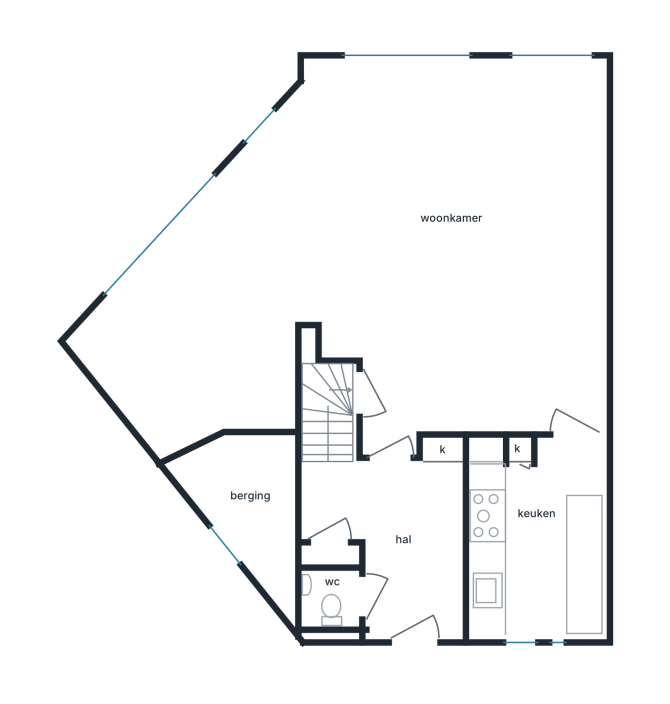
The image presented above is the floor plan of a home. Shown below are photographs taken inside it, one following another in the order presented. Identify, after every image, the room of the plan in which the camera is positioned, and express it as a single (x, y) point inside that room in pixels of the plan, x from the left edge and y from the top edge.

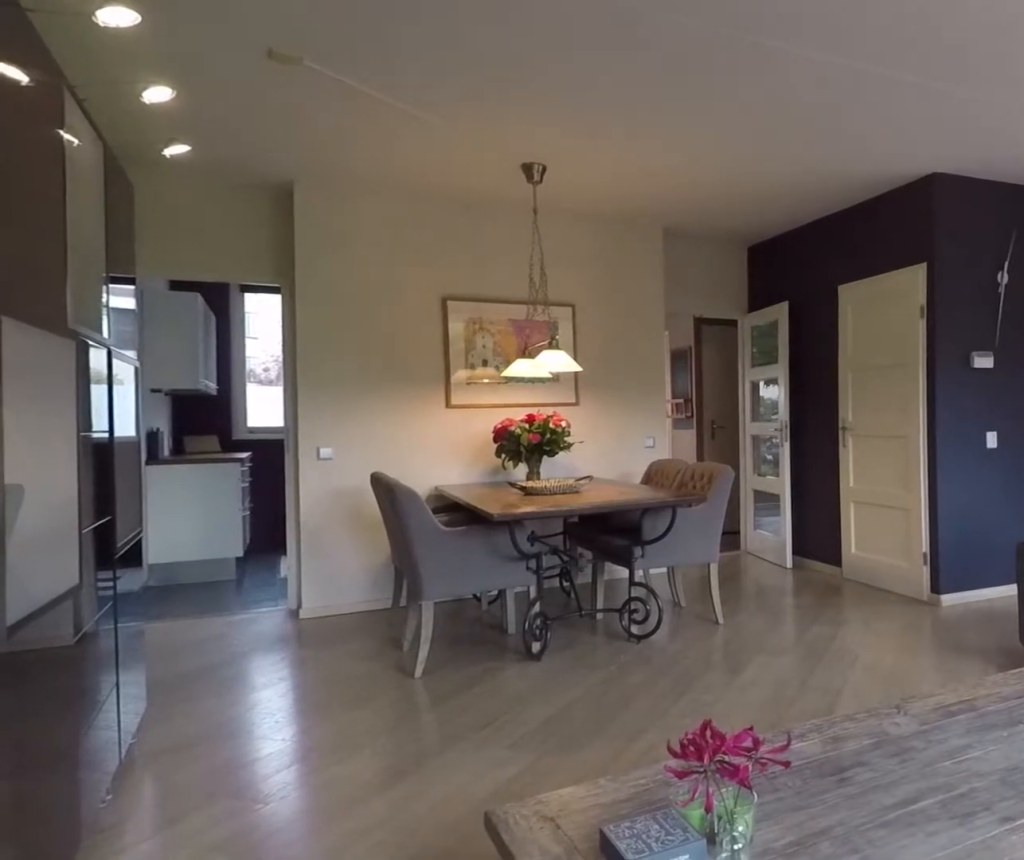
(430, 322)
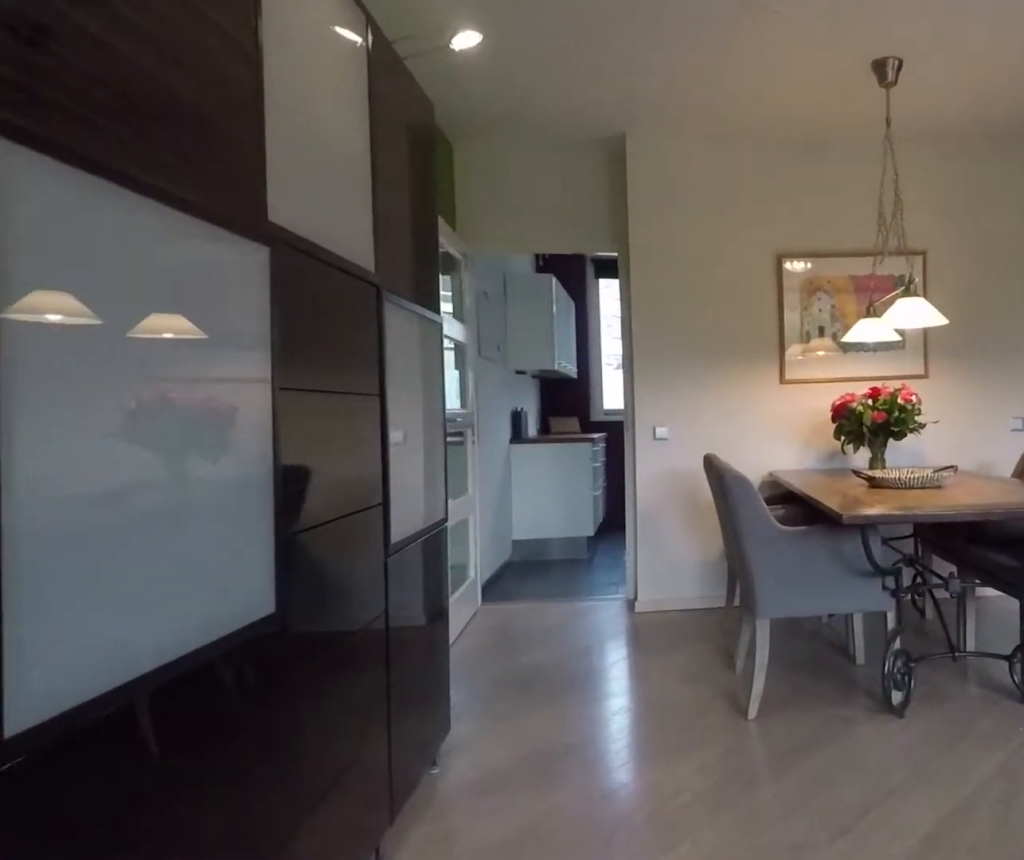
(430, 322)
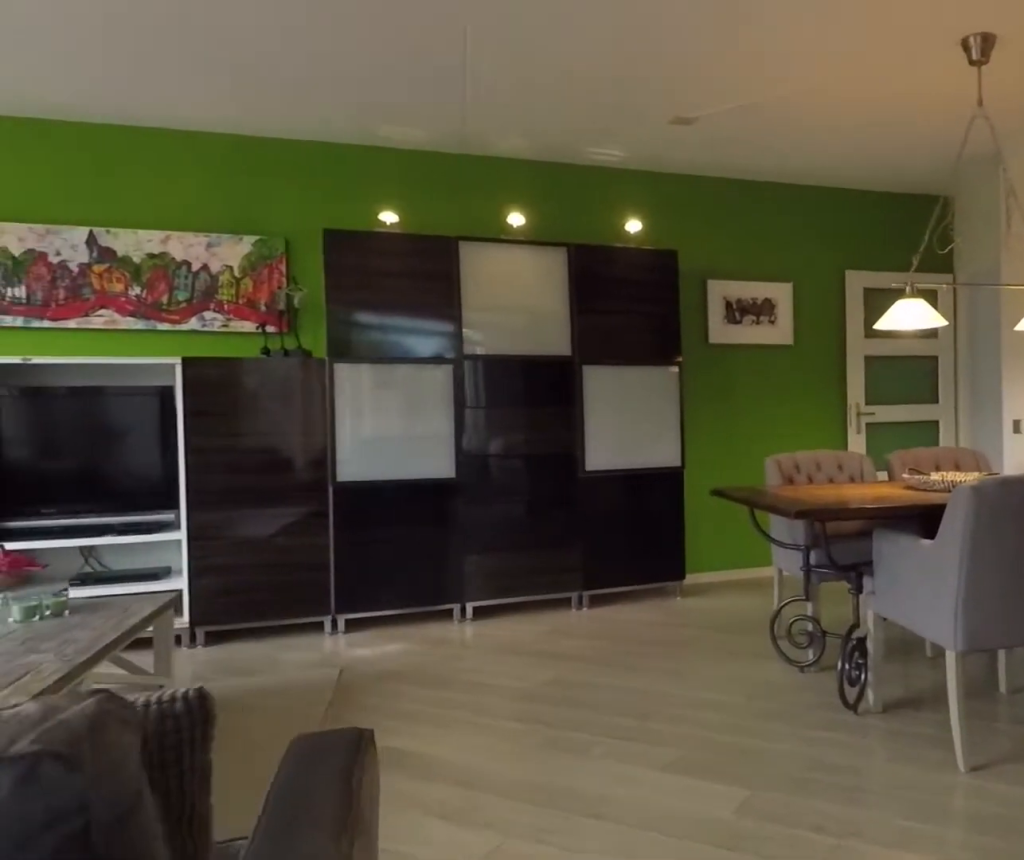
(430, 322)
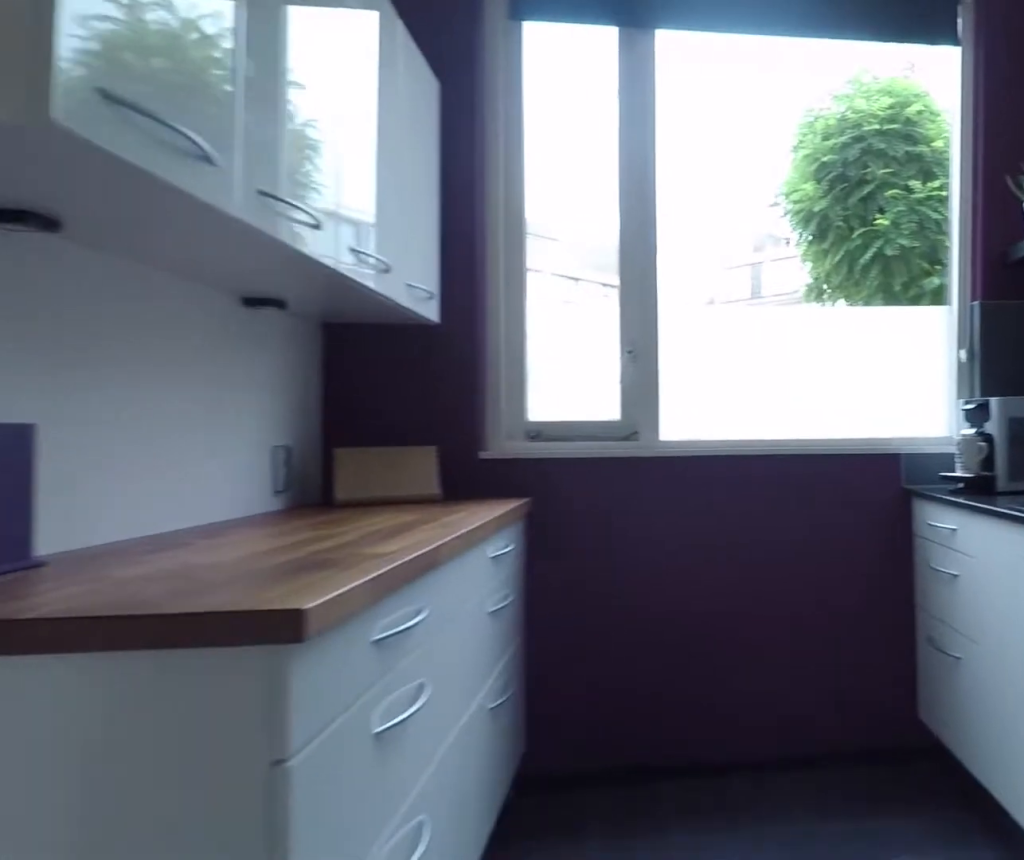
(538, 543)
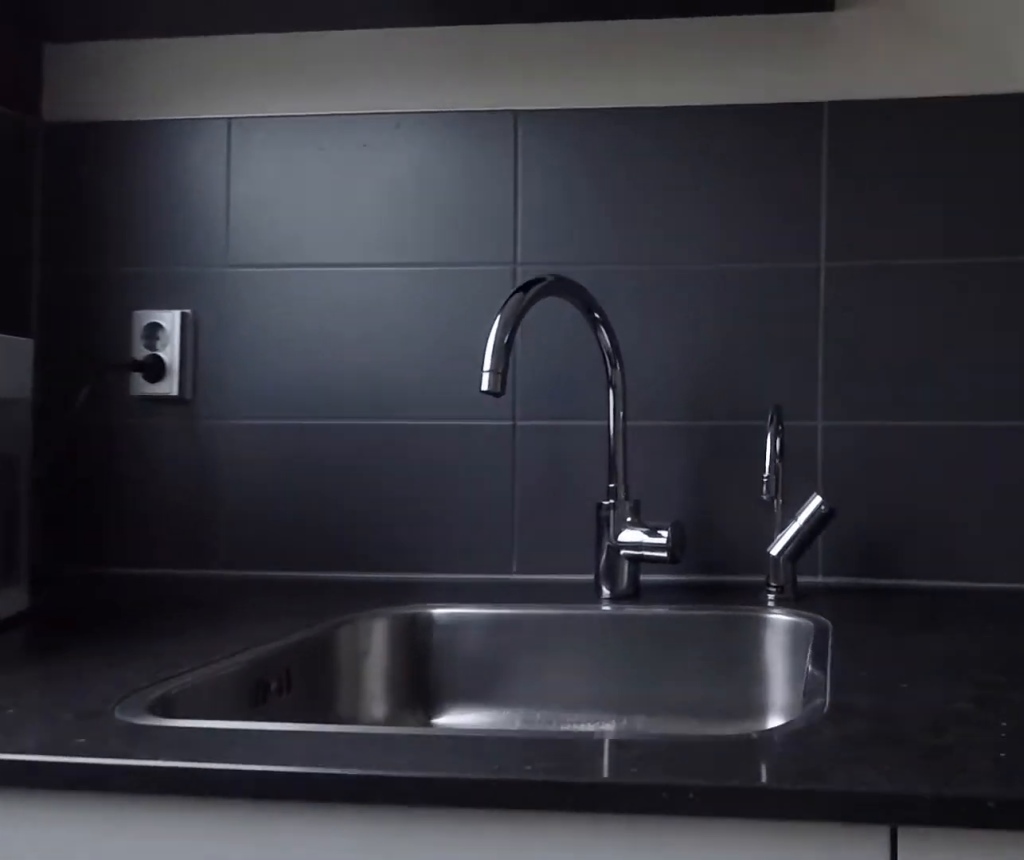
(538, 543)
